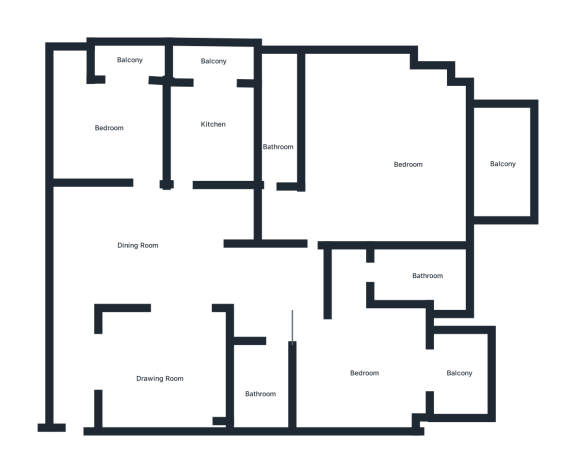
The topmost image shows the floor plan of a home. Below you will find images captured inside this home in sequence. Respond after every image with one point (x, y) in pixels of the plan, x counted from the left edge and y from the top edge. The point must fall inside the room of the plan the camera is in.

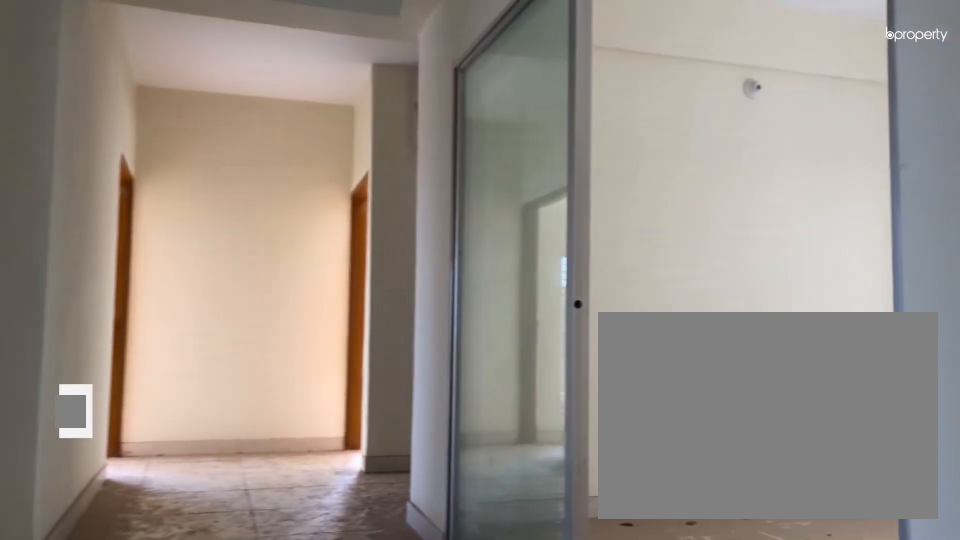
(161, 242)
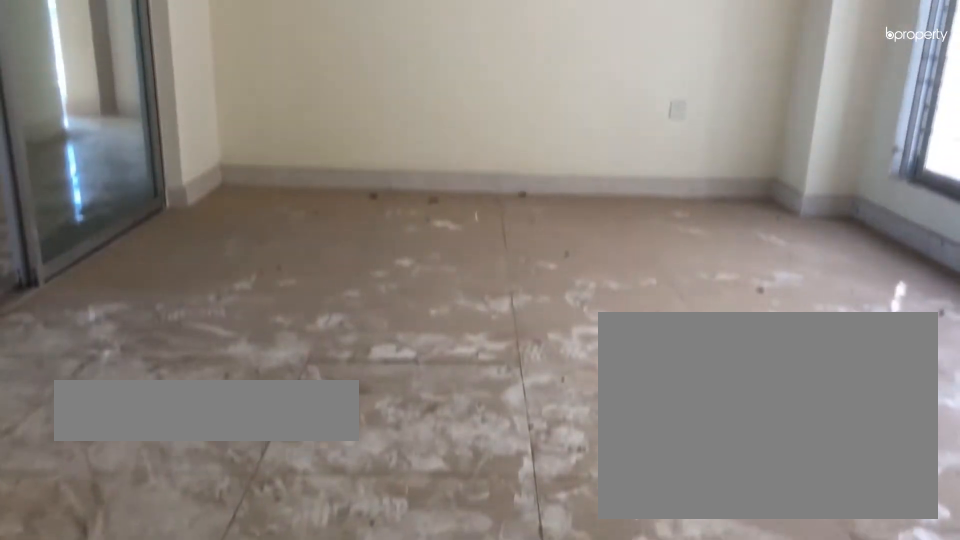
(164, 362)
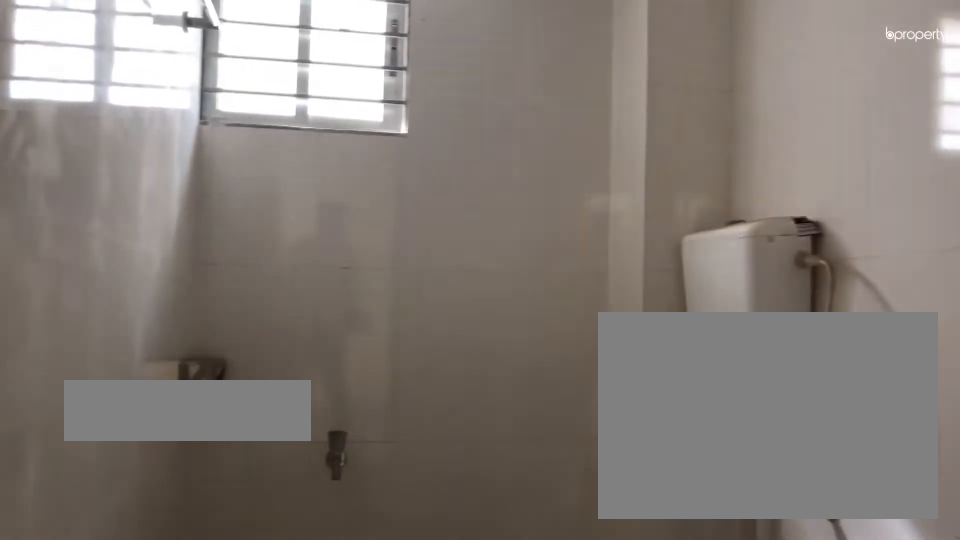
(261, 385)
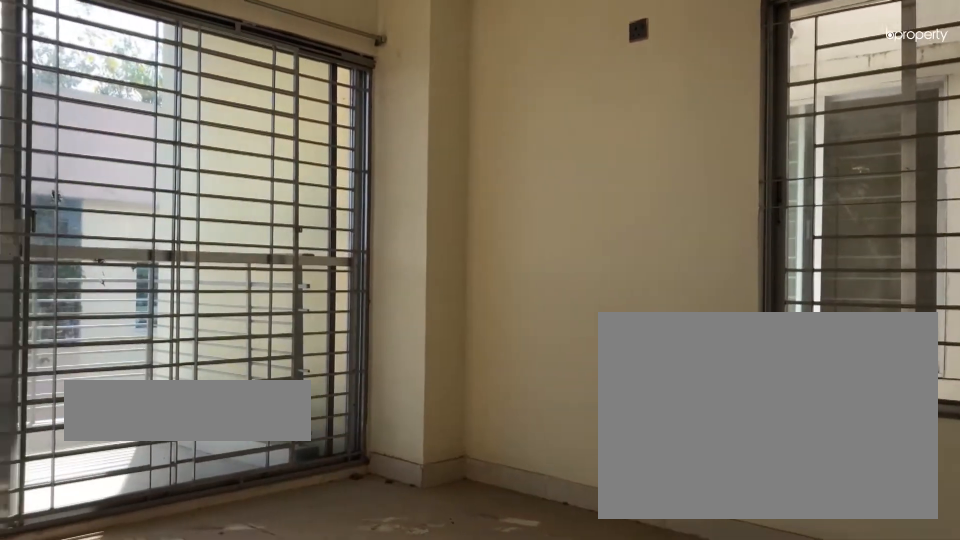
(368, 356)
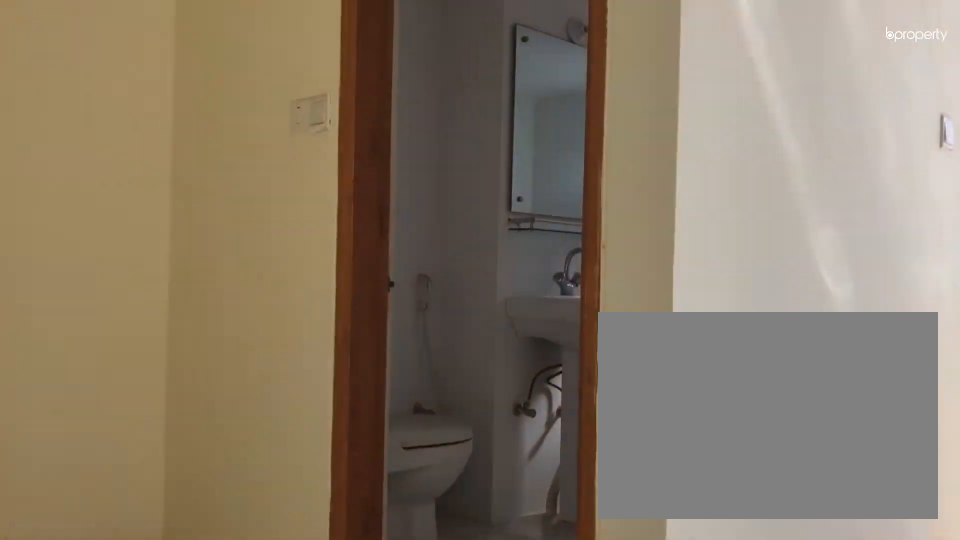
(368, 356)
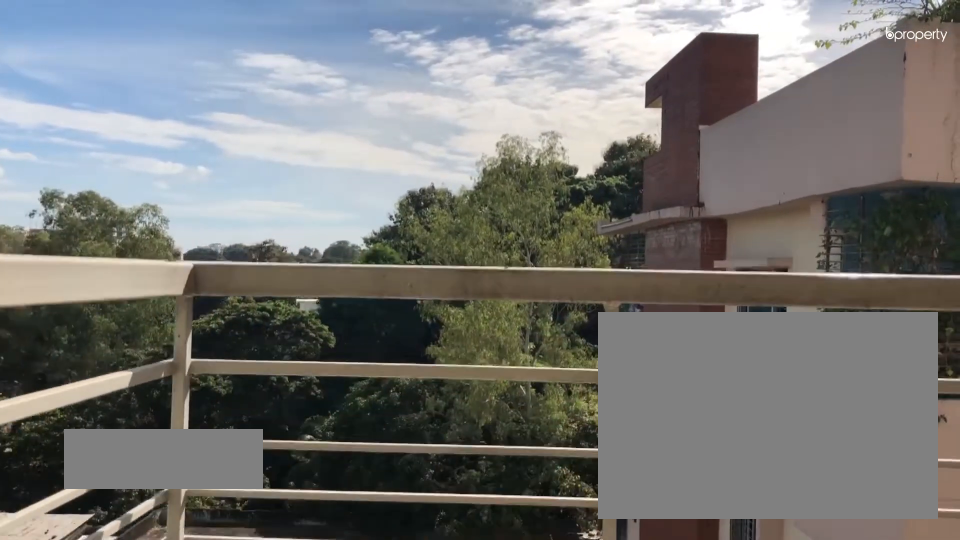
(464, 371)
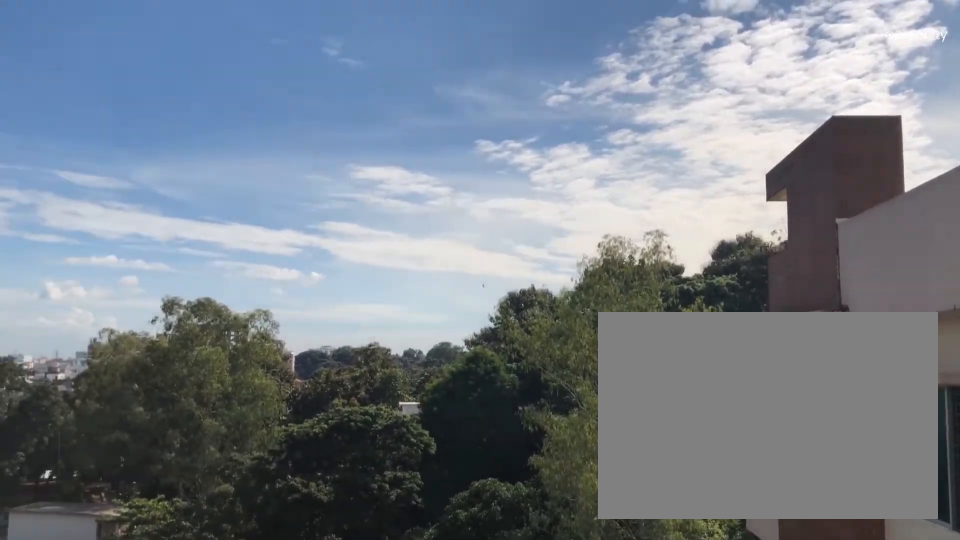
(464, 371)
